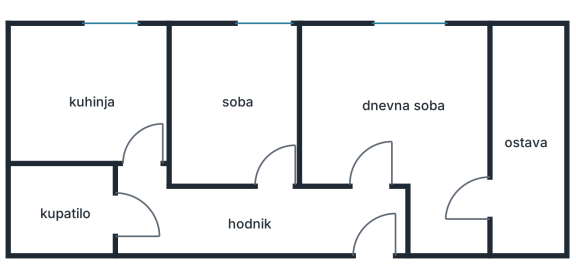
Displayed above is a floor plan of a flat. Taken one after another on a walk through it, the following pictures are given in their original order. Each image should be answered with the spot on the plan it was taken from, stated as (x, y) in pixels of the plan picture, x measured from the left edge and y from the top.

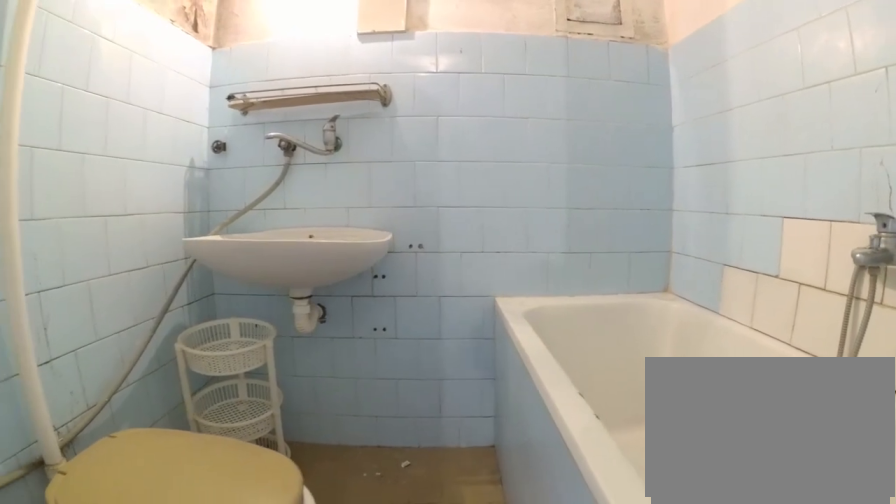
(111, 204)
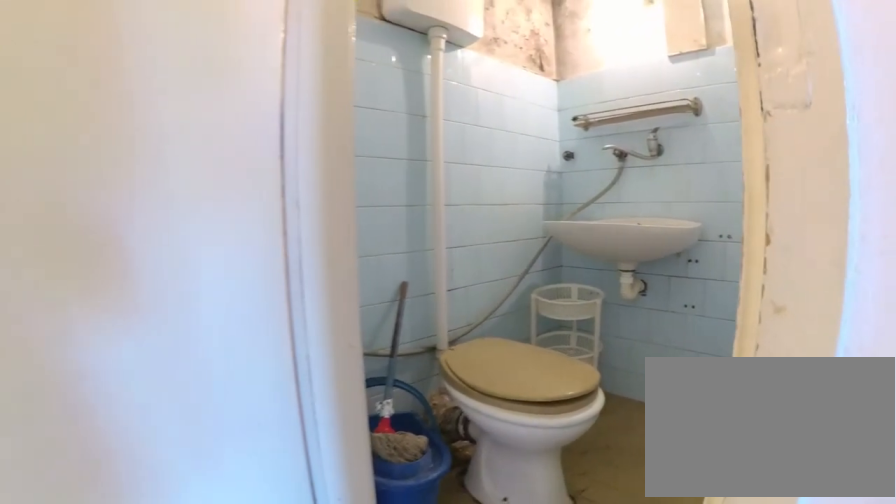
(132, 193)
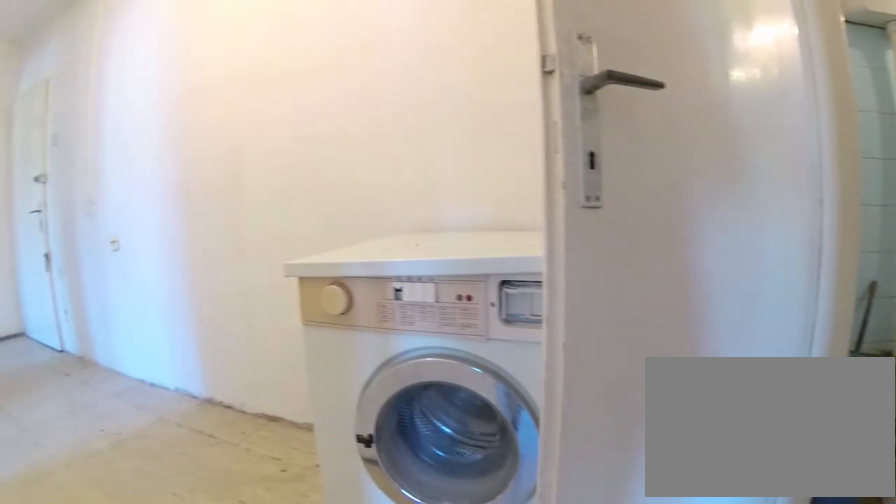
(140, 194)
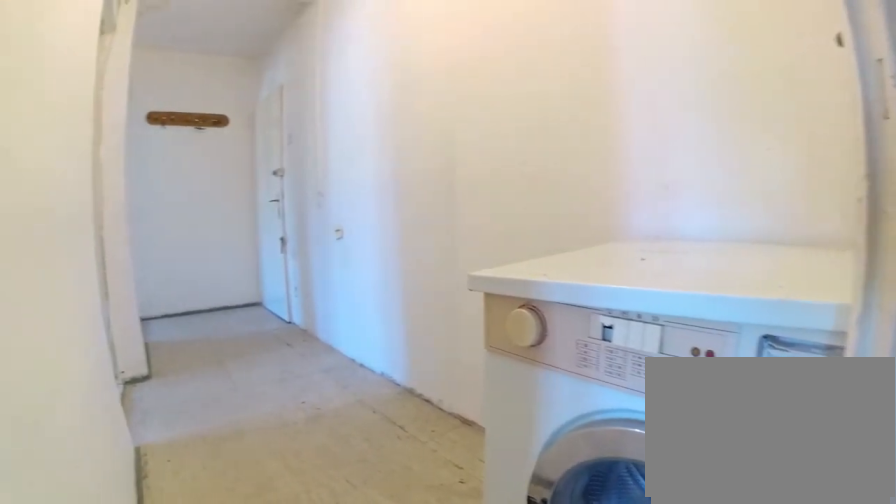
(130, 208)
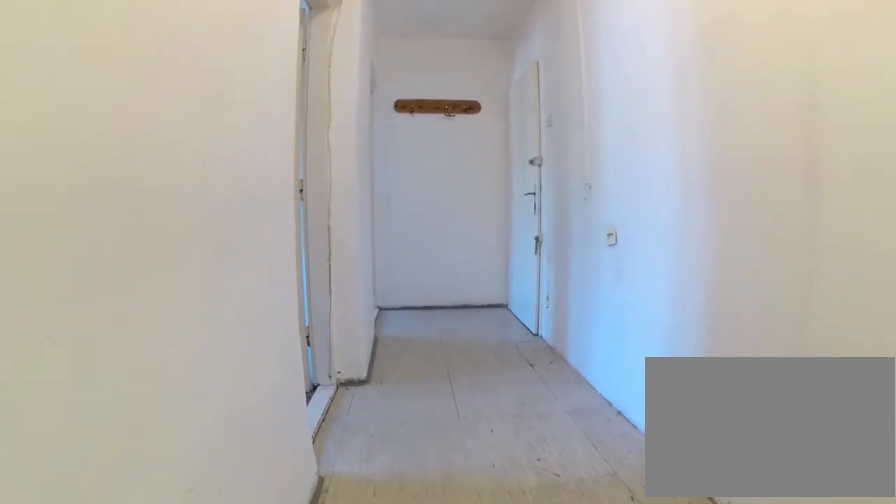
(158, 221)
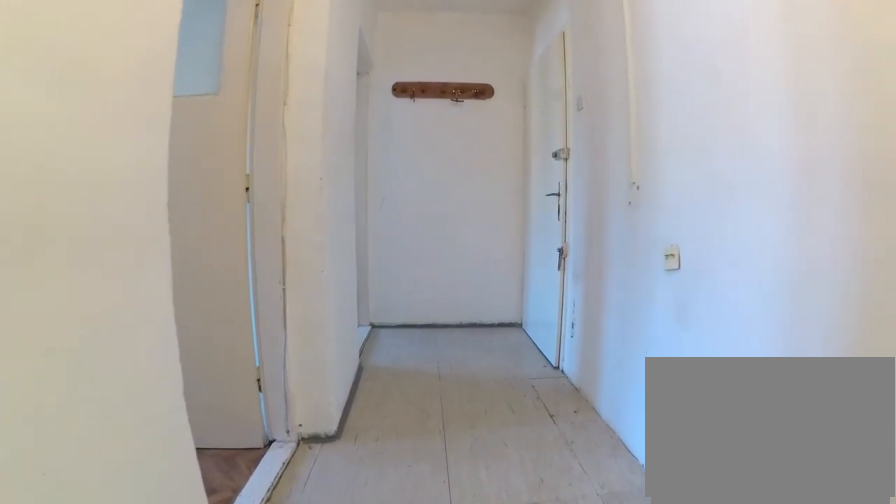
(203, 220)
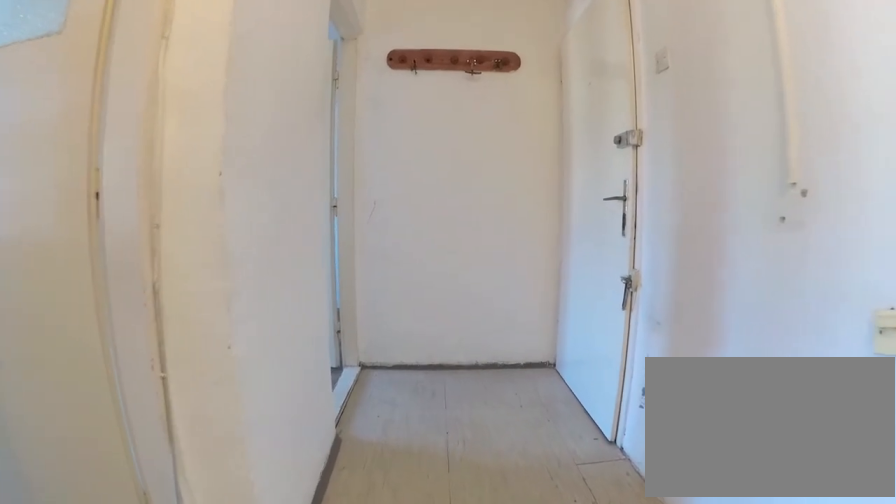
(255, 220)
